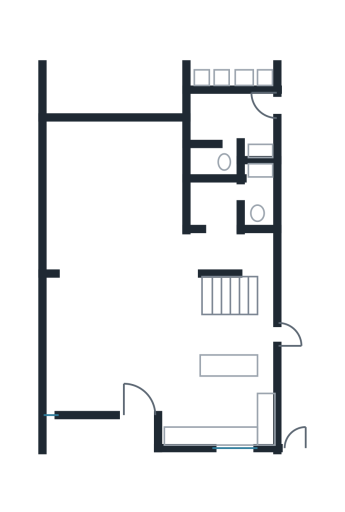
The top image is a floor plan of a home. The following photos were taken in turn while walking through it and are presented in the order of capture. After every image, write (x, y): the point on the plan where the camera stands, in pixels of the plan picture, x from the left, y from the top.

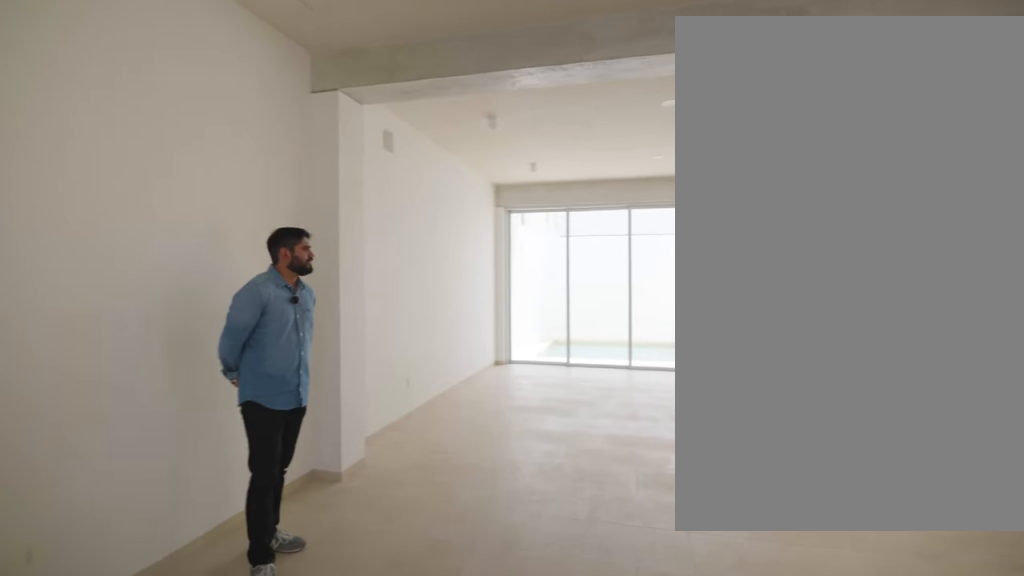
(77, 391)
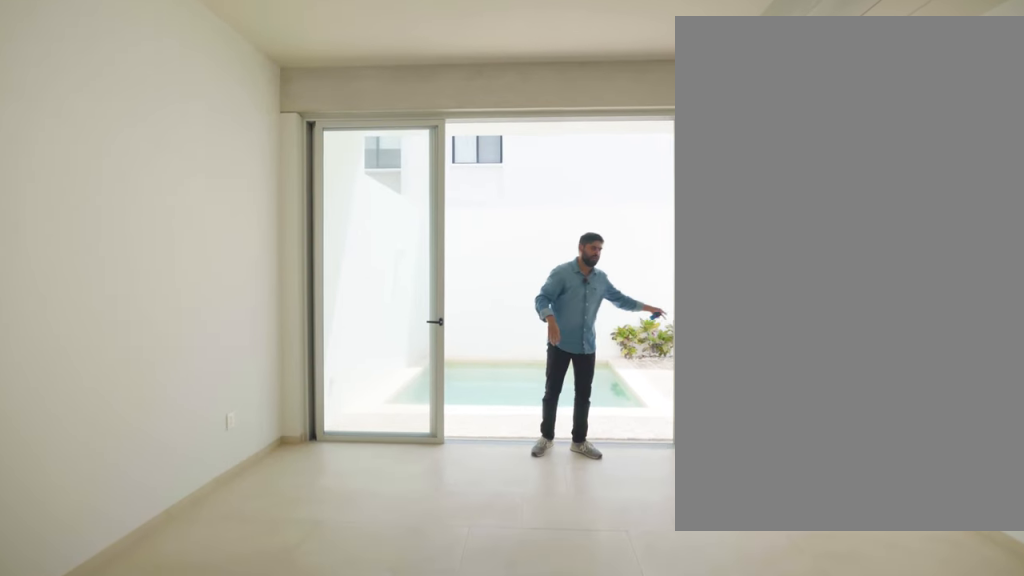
(106, 267)
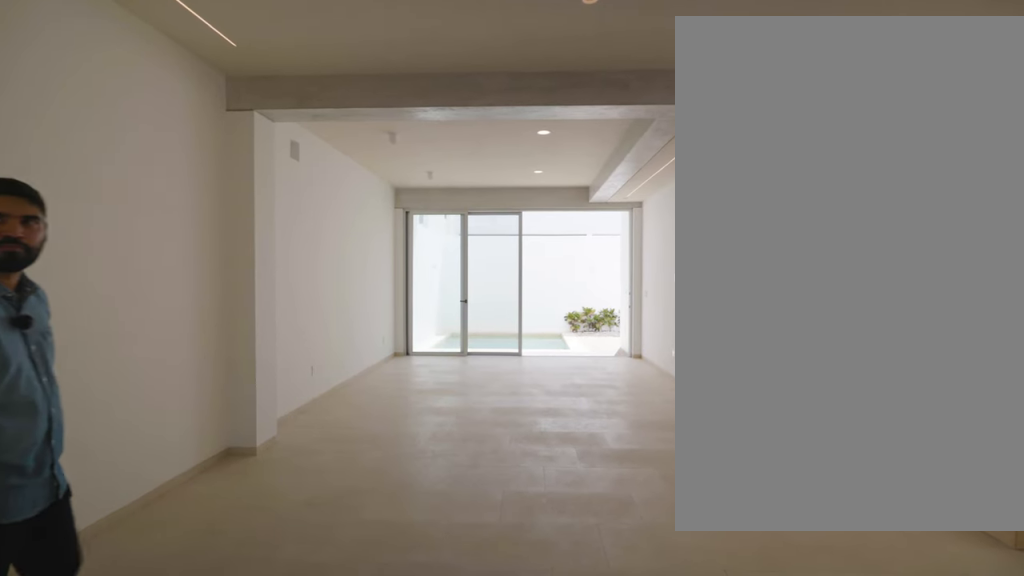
(113, 338)
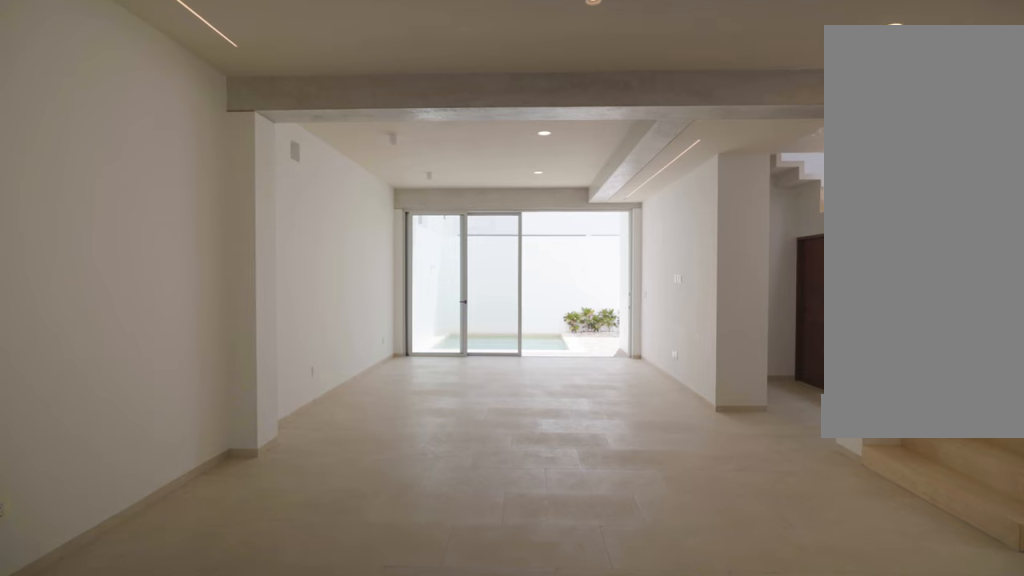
(113, 338)
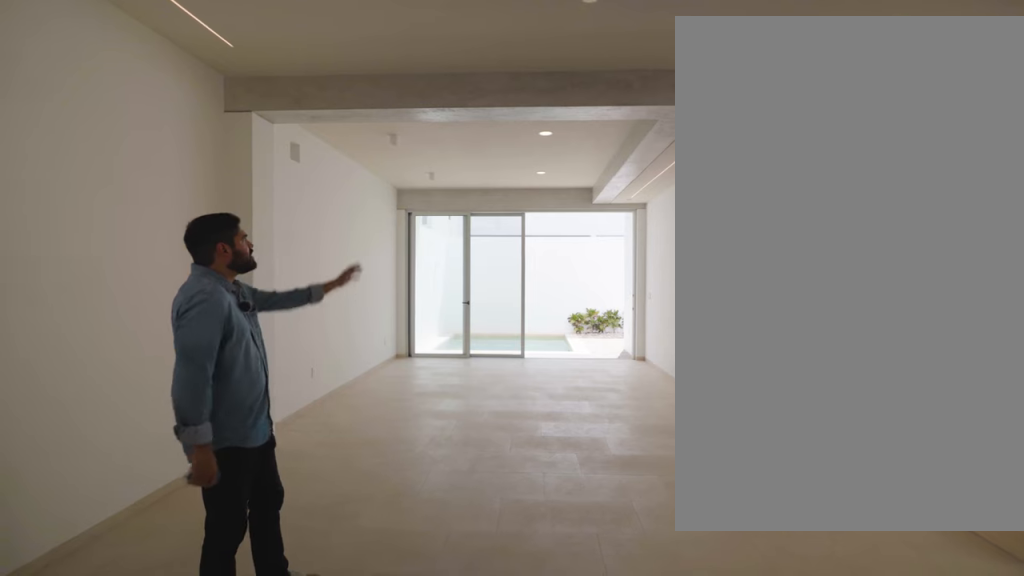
(114, 338)
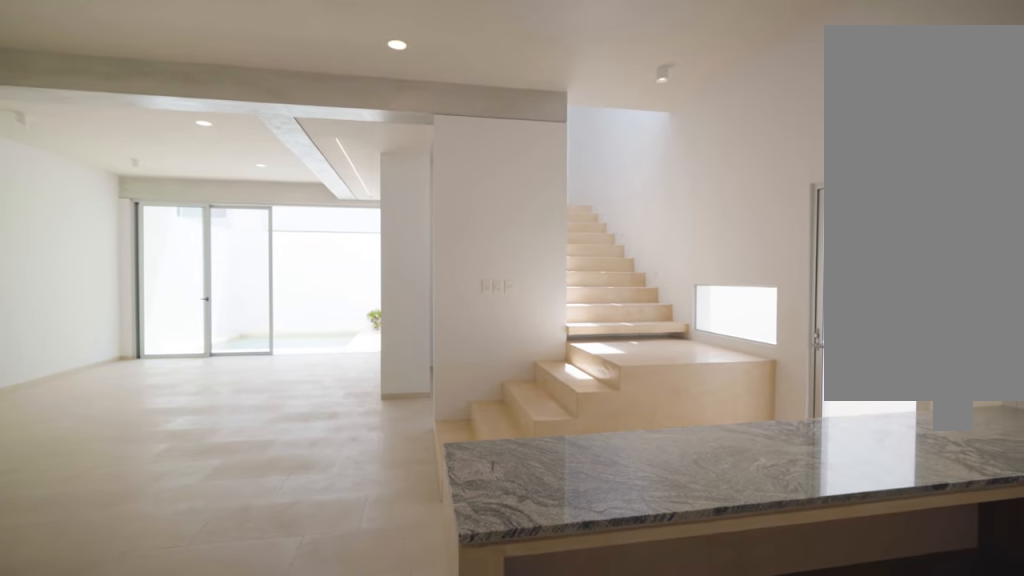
(194, 371)
